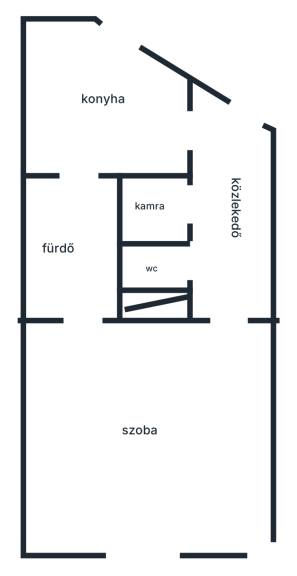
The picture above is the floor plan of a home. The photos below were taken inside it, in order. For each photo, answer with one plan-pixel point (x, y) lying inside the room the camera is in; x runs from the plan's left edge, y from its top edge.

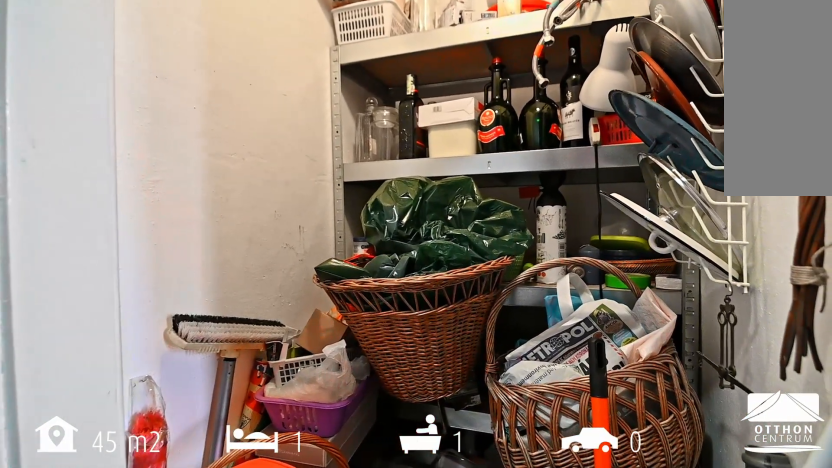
(160, 203)
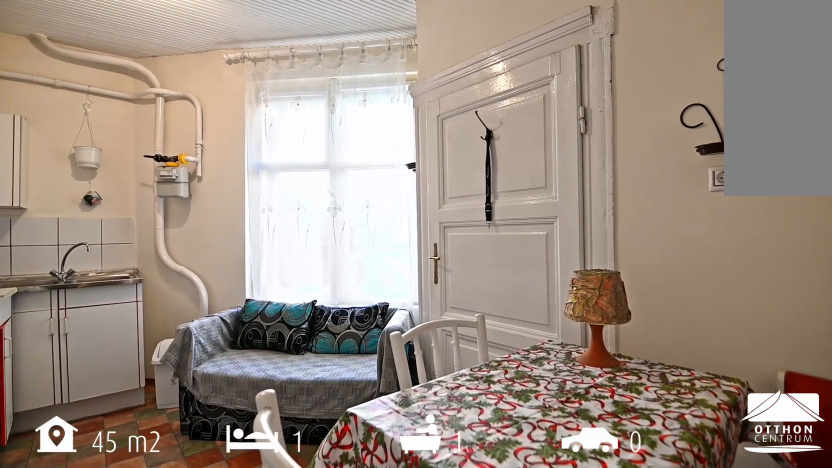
(102, 114)
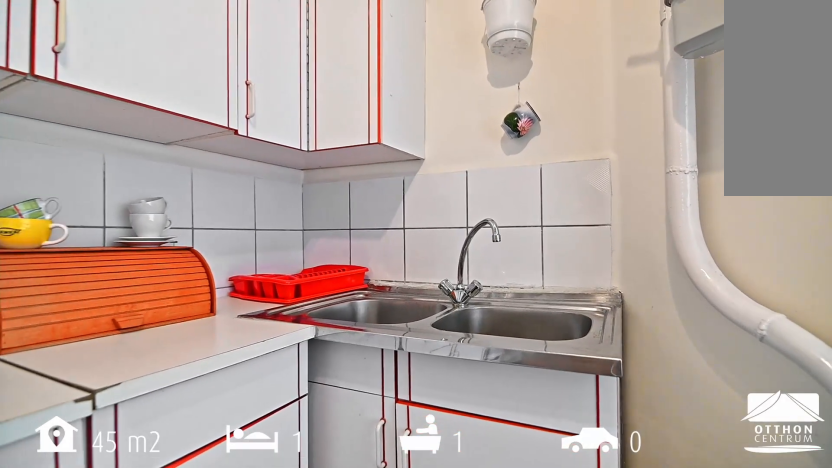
(101, 114)
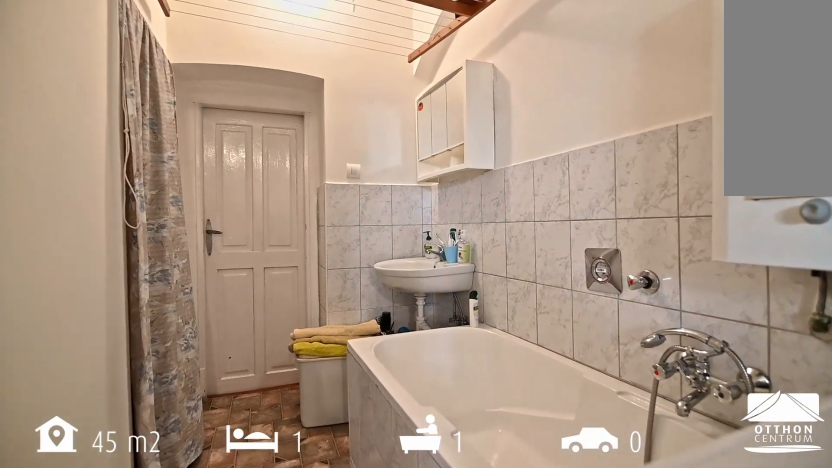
(75, 248)
